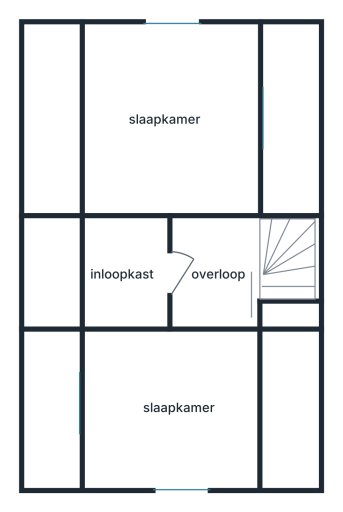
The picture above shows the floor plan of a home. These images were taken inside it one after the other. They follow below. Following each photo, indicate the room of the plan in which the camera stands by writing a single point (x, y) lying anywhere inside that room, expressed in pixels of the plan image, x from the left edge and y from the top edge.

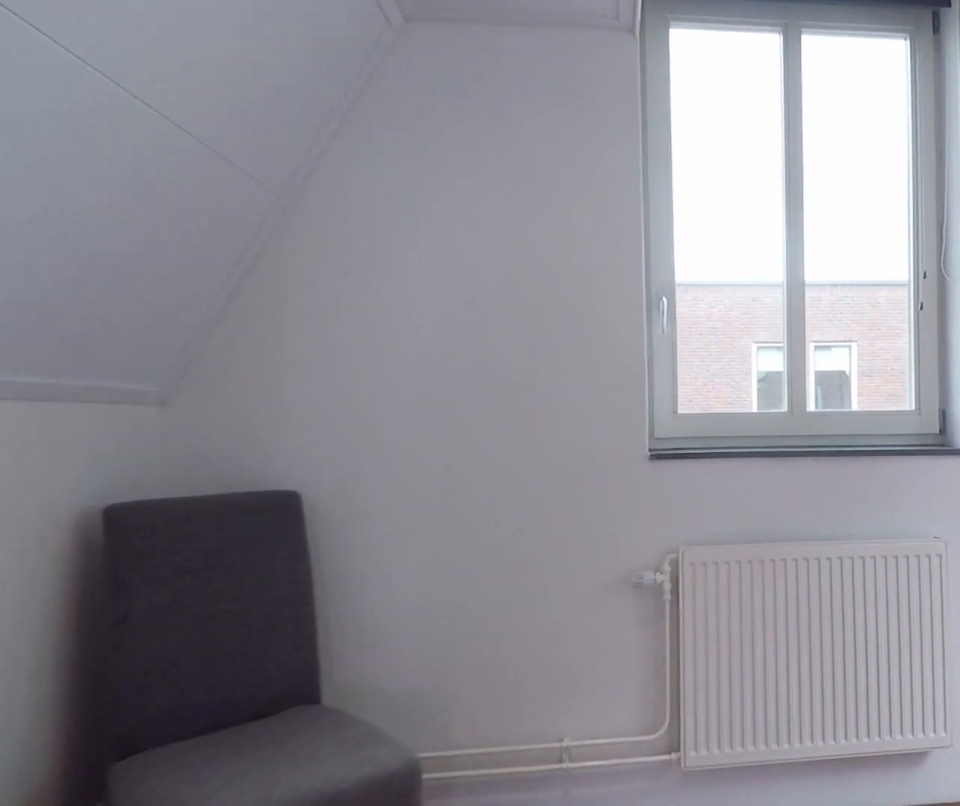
(182, 487)
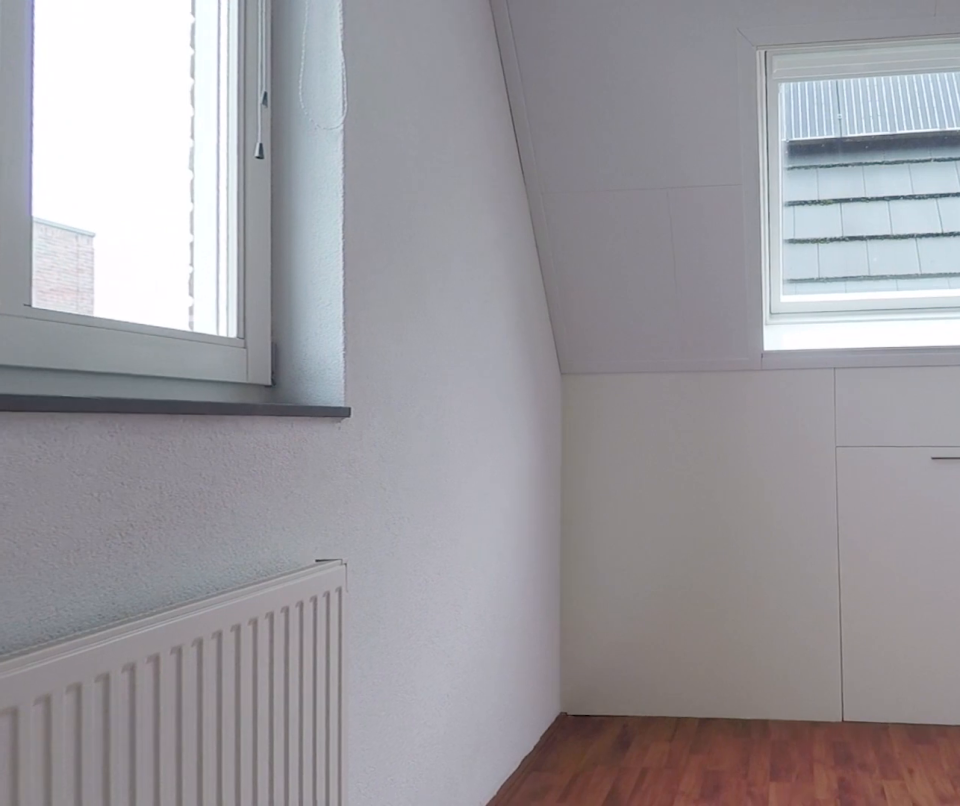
(182, 487)
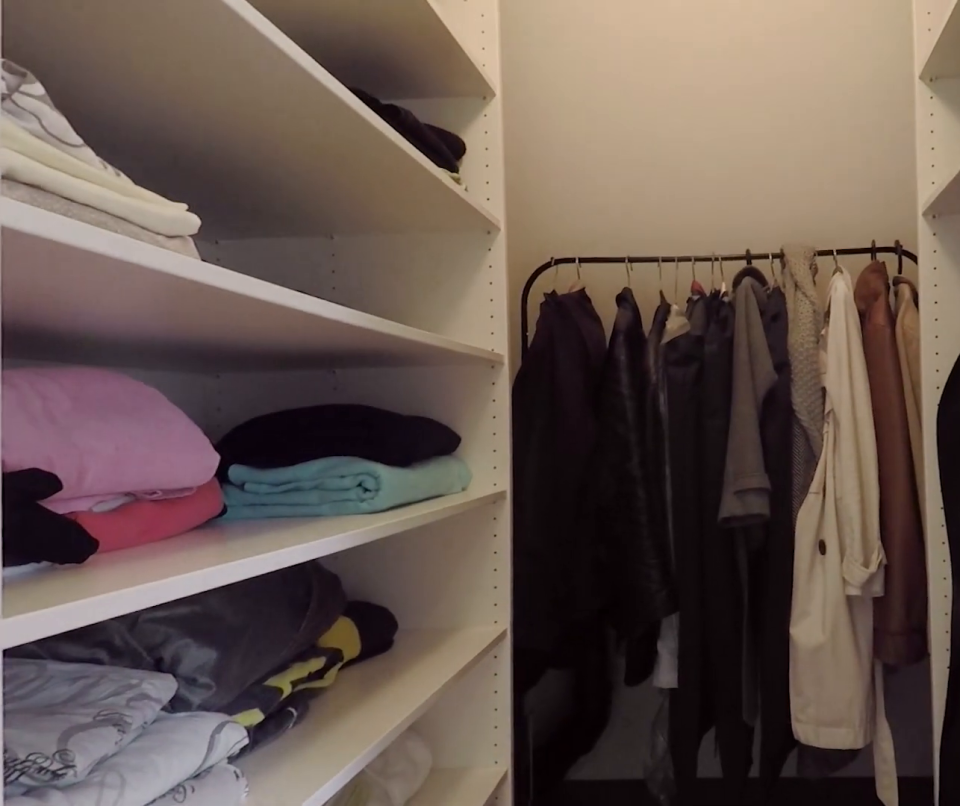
(151, 257)
